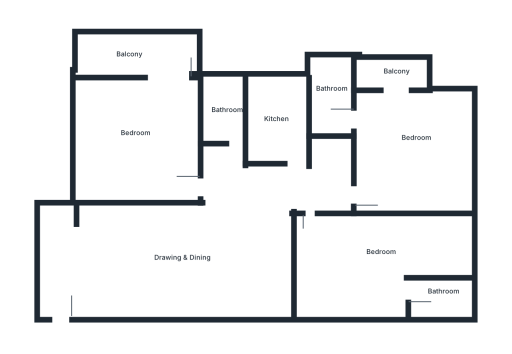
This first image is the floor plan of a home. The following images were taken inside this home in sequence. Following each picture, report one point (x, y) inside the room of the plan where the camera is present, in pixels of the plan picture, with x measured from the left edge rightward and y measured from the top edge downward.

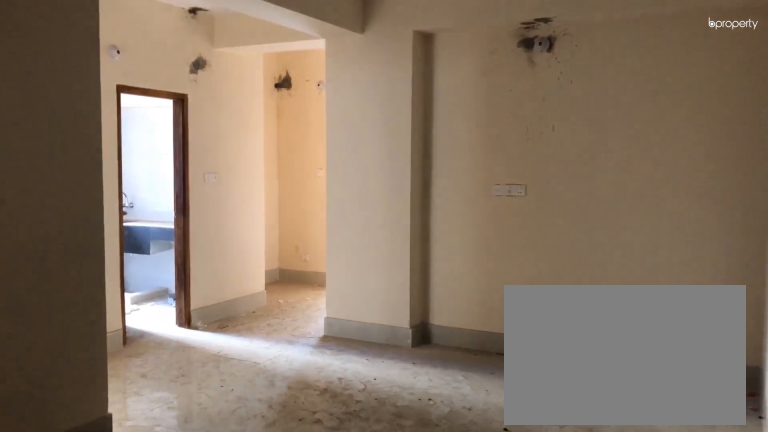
(60, 312)
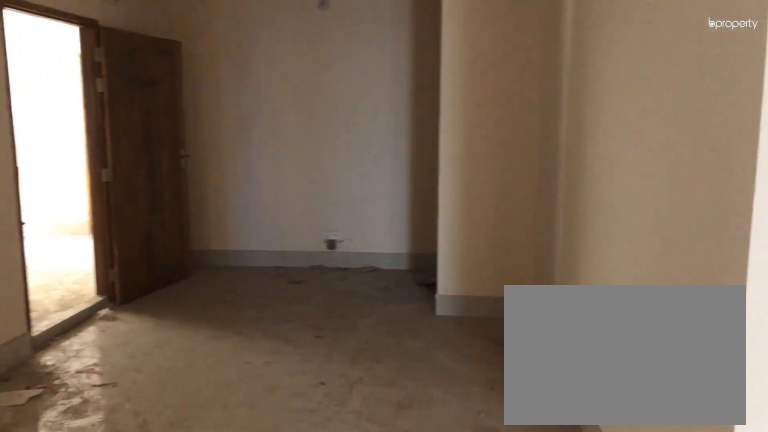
(165, 254)
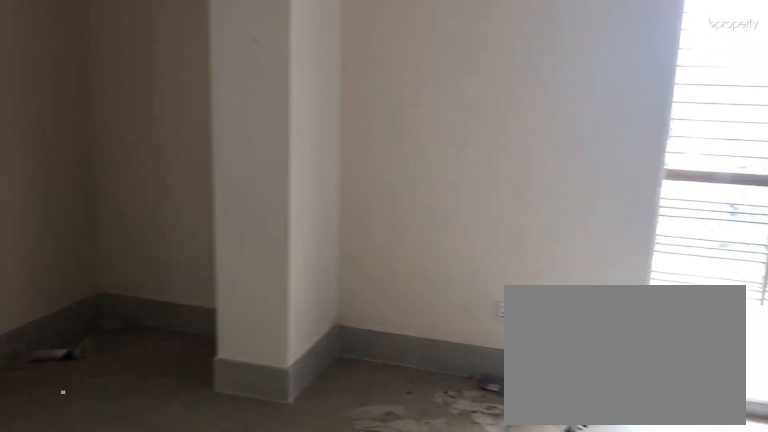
(138, 137)
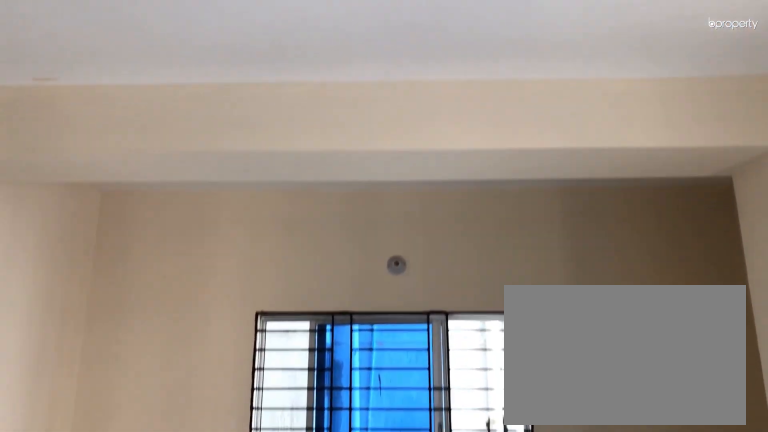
(138, 137)
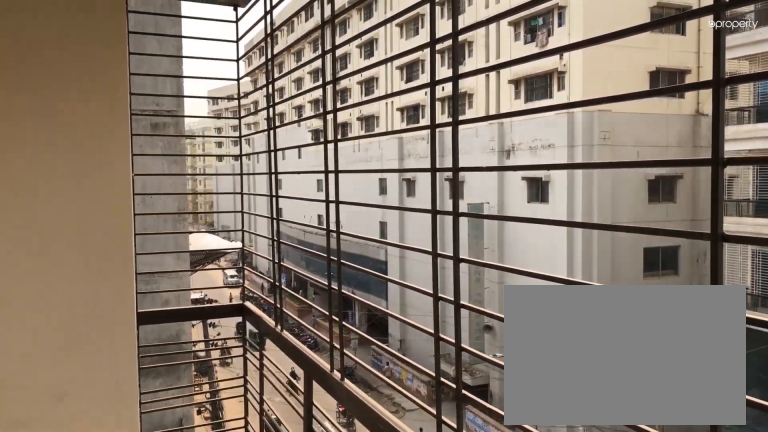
(136, 55)
